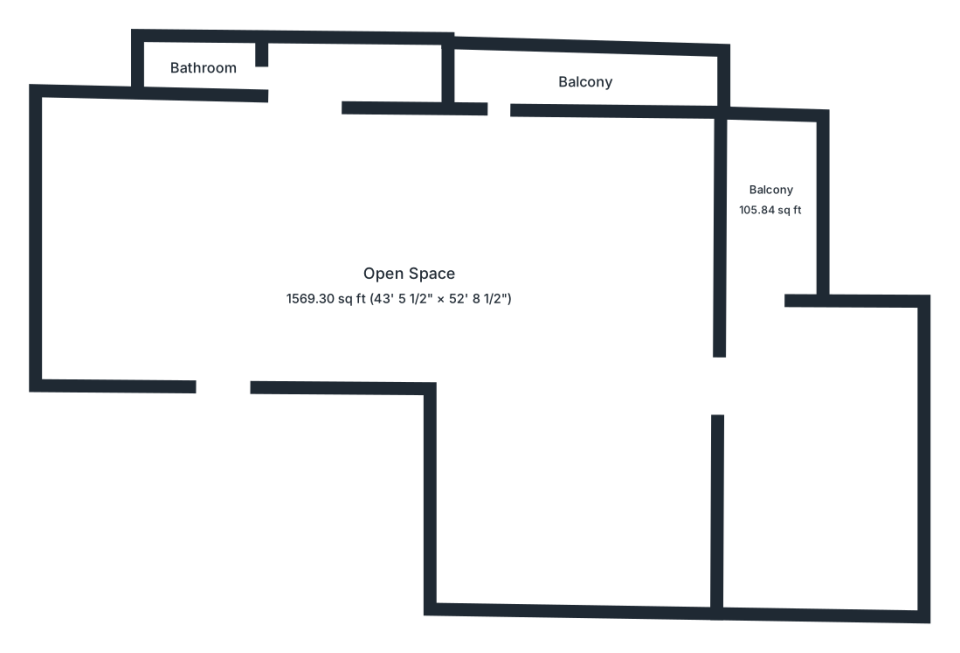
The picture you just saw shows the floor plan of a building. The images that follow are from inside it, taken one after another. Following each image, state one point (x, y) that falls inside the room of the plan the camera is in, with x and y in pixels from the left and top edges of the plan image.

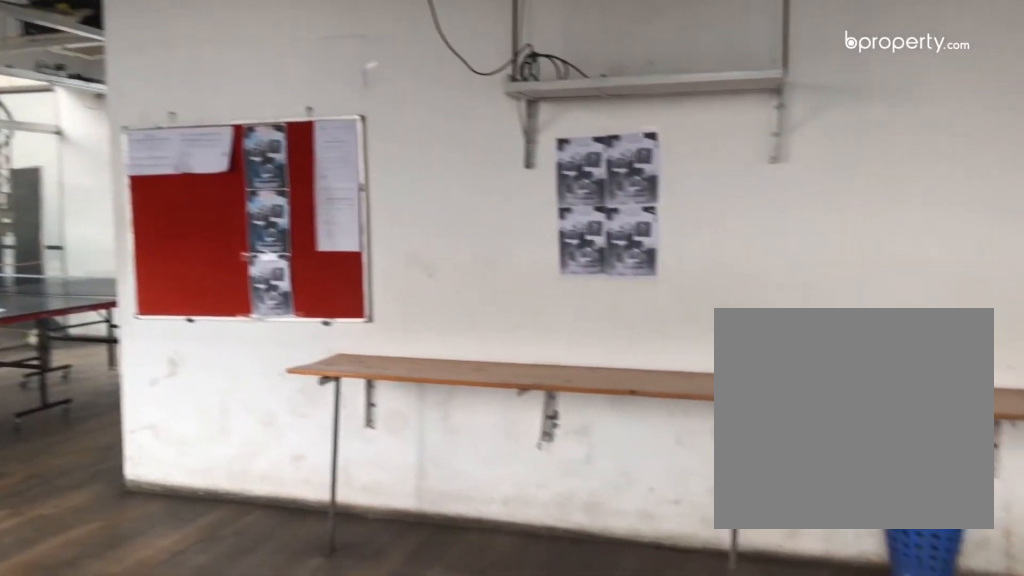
(410, 270)
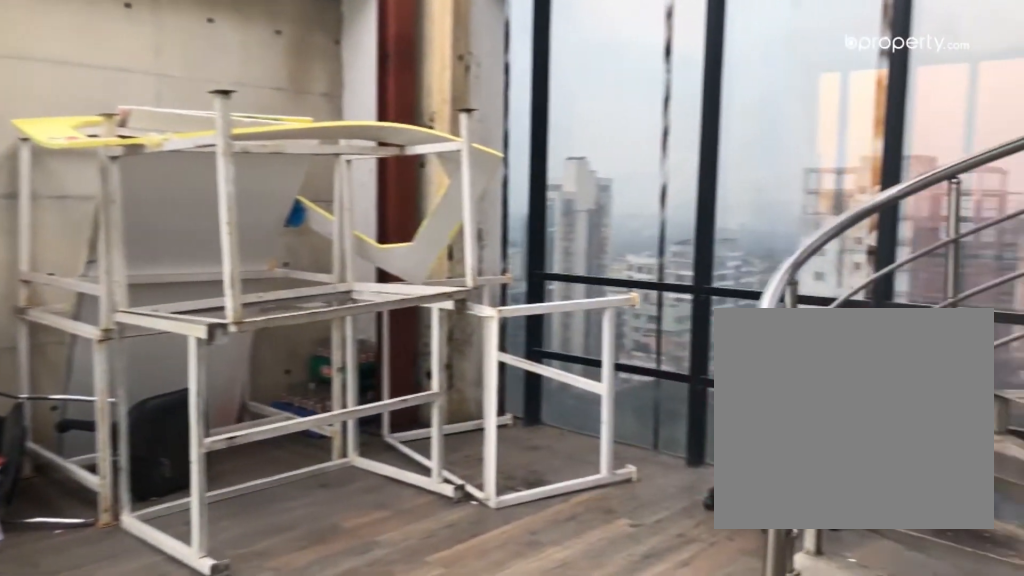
(813, 471)
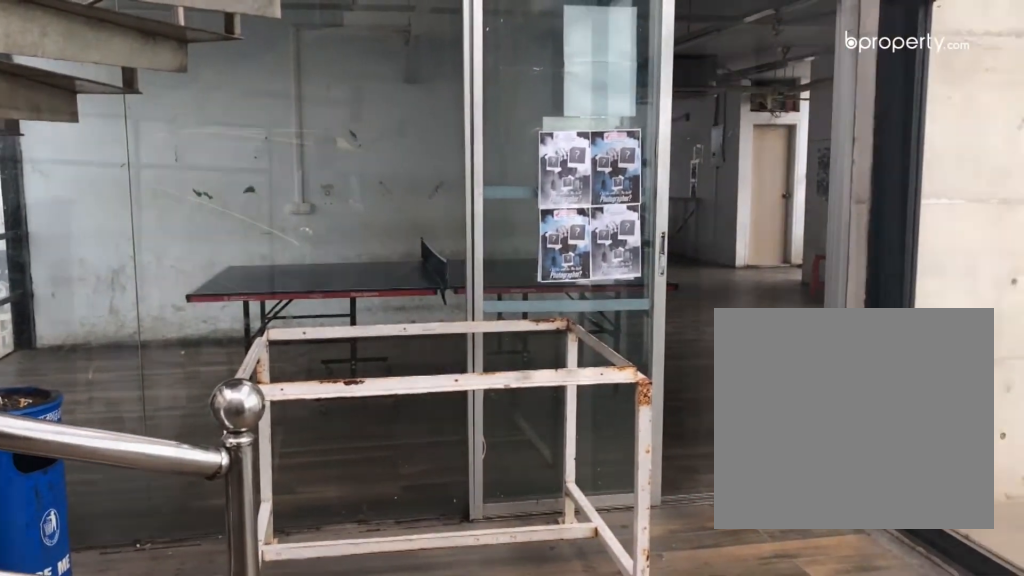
(813, 471)
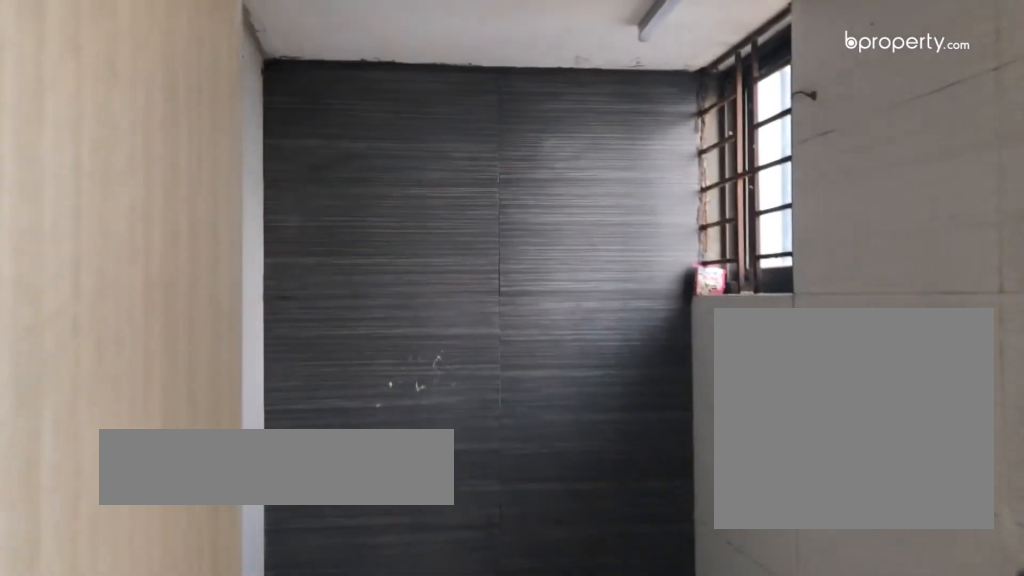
(206, 71)
